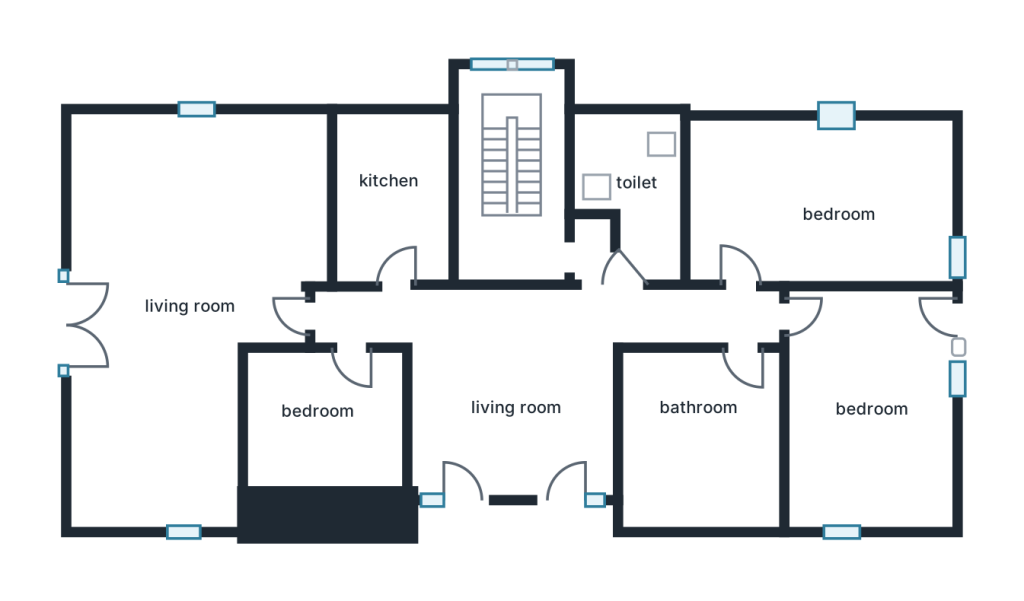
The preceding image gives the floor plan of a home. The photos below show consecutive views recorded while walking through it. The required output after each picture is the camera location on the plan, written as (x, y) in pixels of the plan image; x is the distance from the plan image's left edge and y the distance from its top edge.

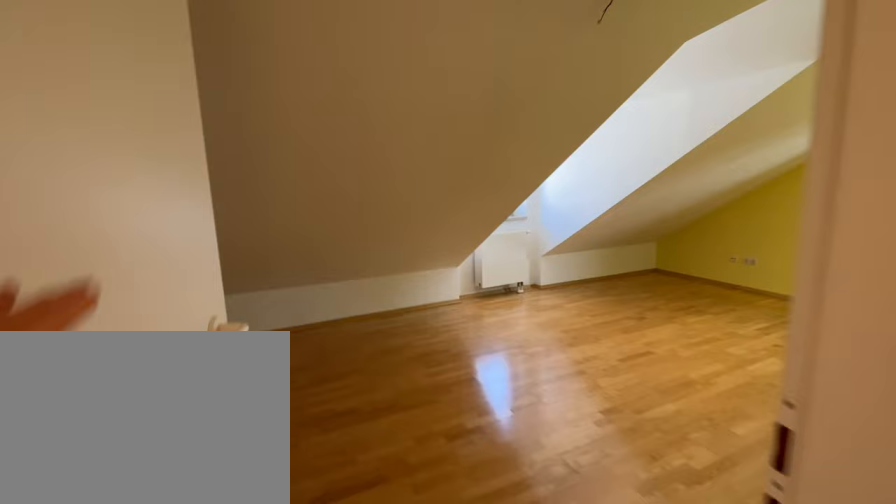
(724, 249)
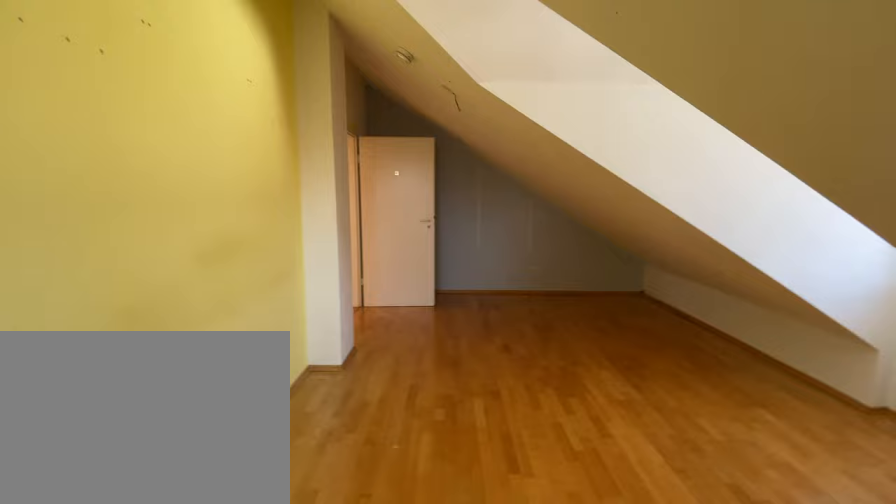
(899, 224)
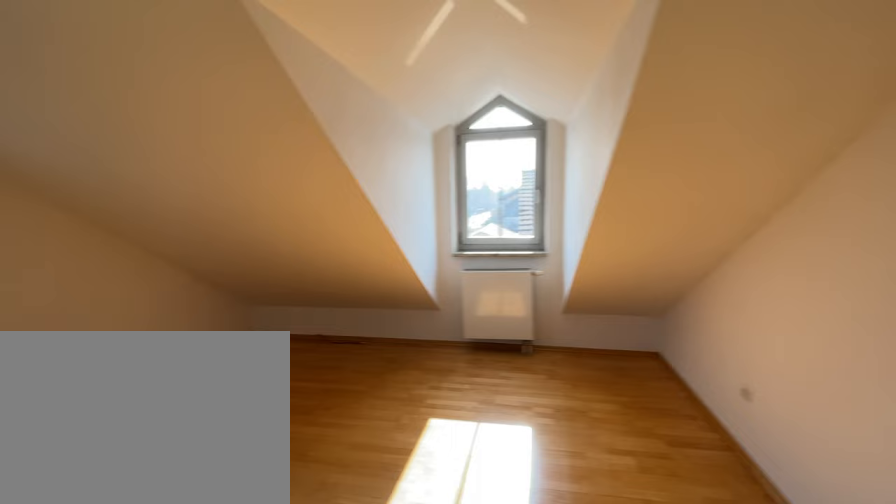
(836, 396)
